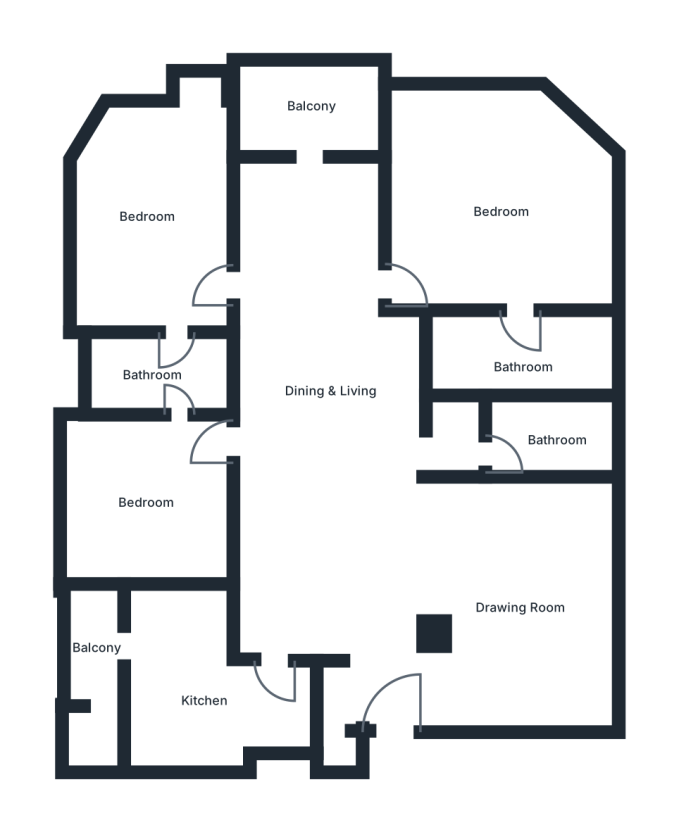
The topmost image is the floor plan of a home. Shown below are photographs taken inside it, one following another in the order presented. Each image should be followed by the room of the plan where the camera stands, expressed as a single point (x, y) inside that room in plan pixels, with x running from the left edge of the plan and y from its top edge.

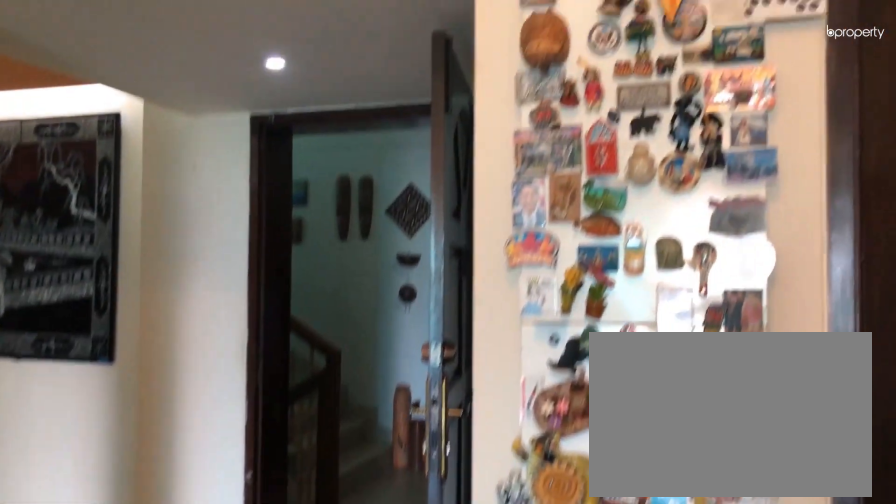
(519, 620)
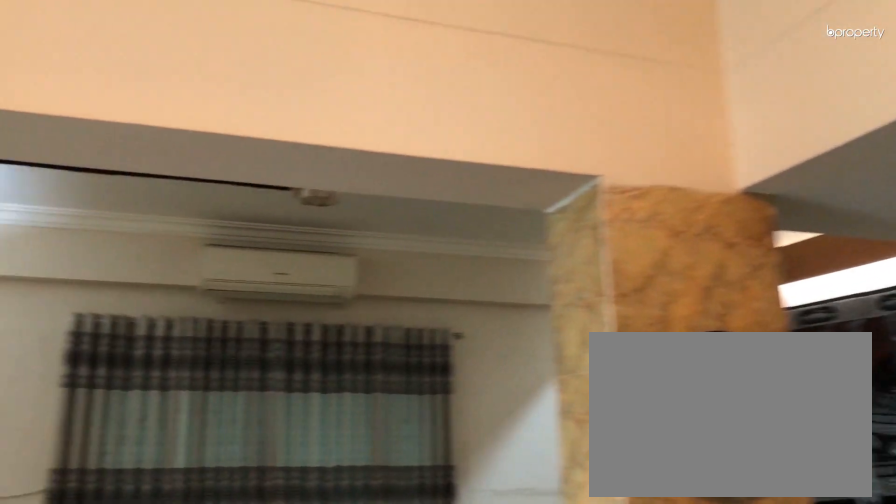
(519, 619)
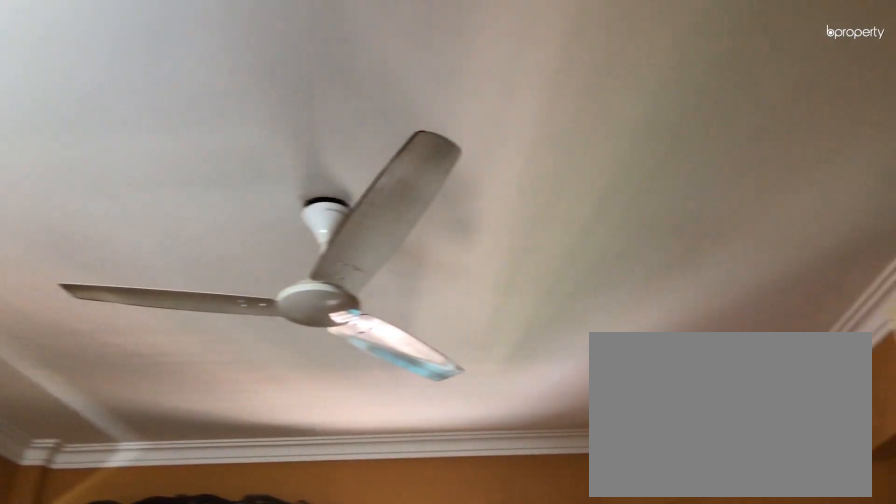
(500, 204)
